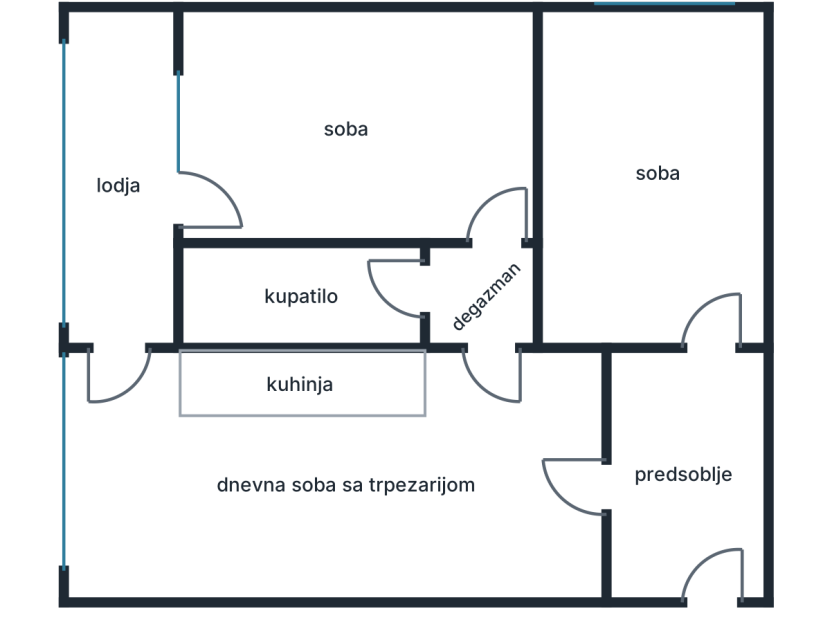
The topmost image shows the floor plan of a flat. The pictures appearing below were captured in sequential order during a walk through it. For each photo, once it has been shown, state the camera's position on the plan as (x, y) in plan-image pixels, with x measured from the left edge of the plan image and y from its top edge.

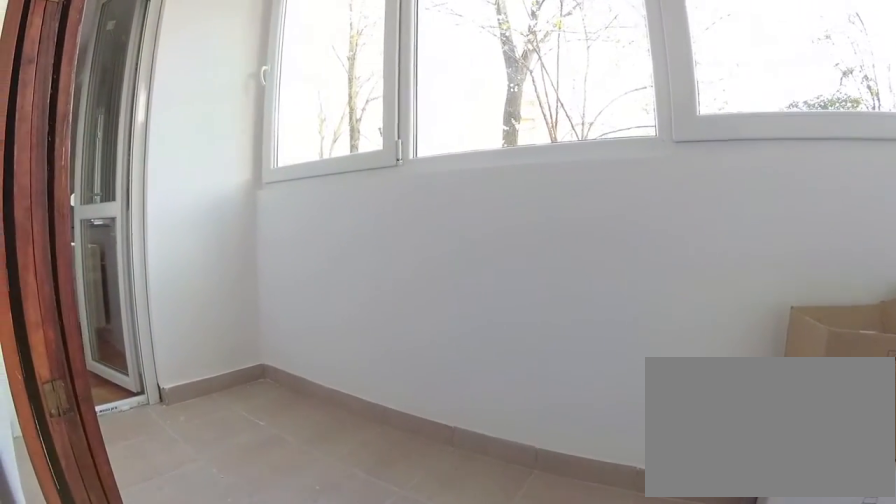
(174, 184)
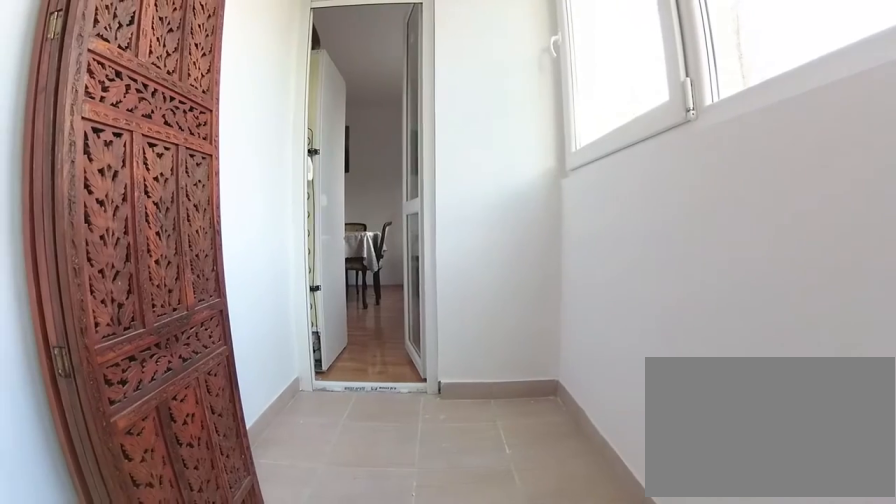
(123, 196)
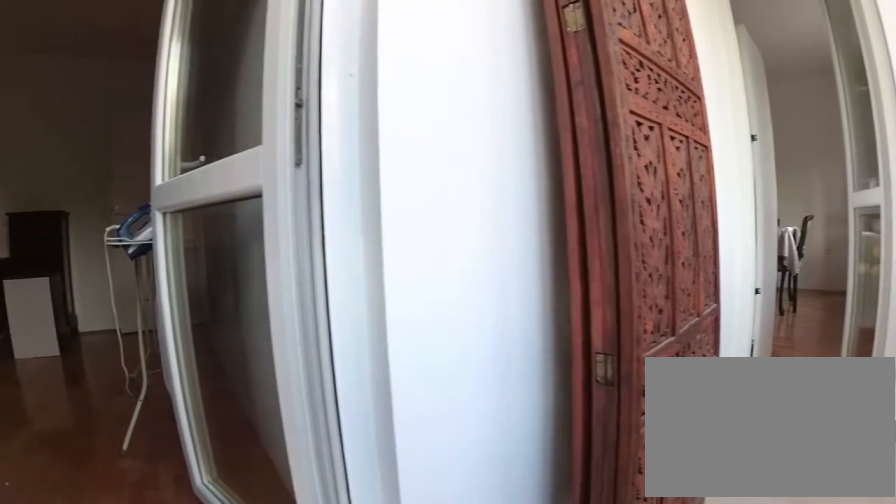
(119, 194)
